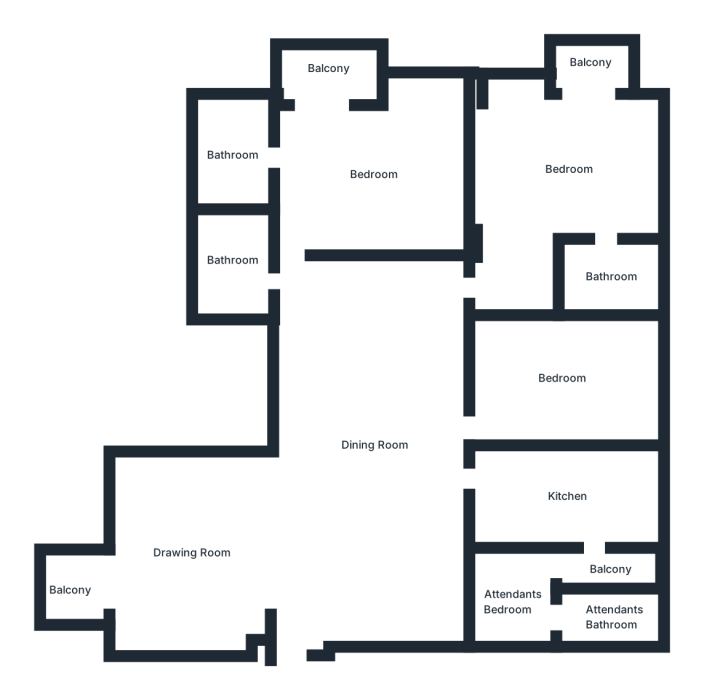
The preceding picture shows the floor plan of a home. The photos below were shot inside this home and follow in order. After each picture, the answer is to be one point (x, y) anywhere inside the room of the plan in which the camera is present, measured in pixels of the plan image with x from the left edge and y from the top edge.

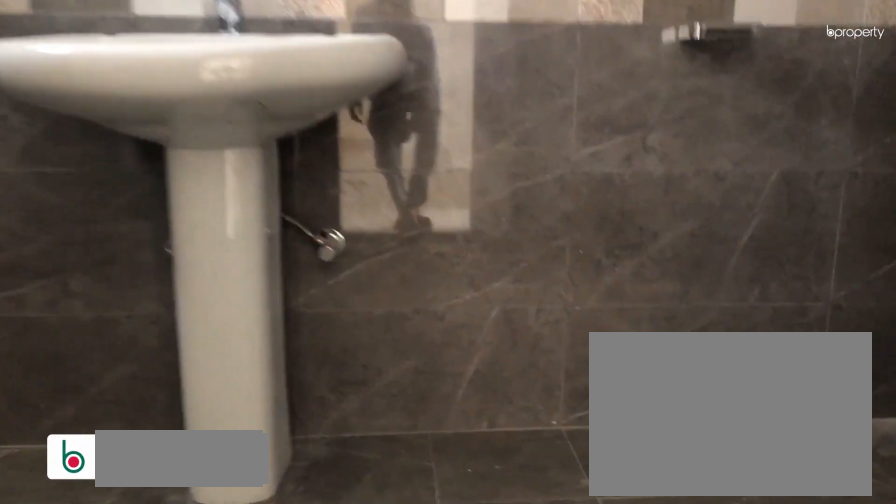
(228, 259)
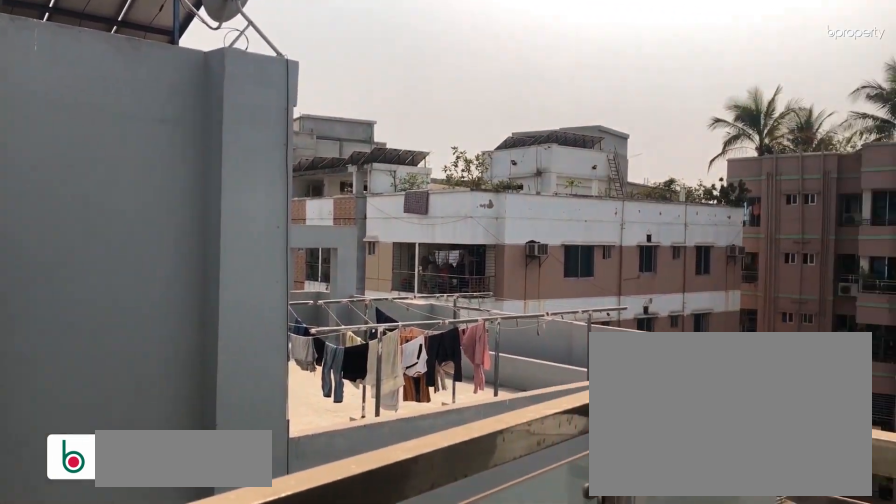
(591, 62)
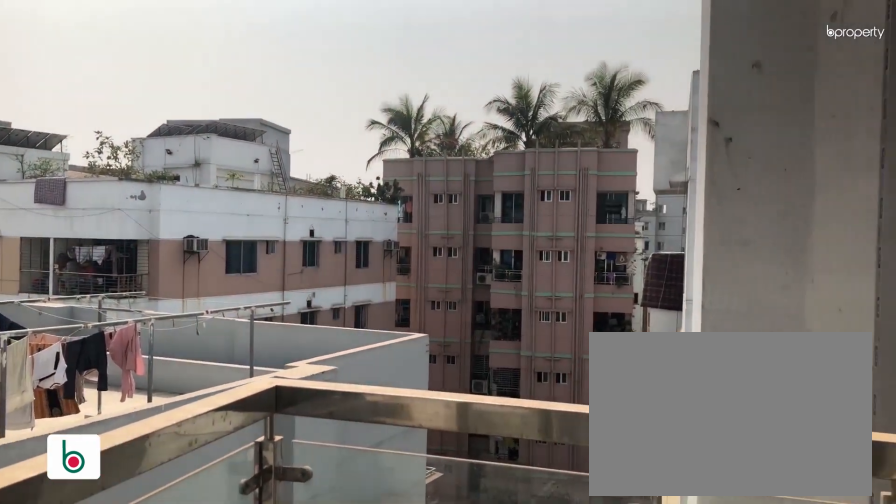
(591, 62)
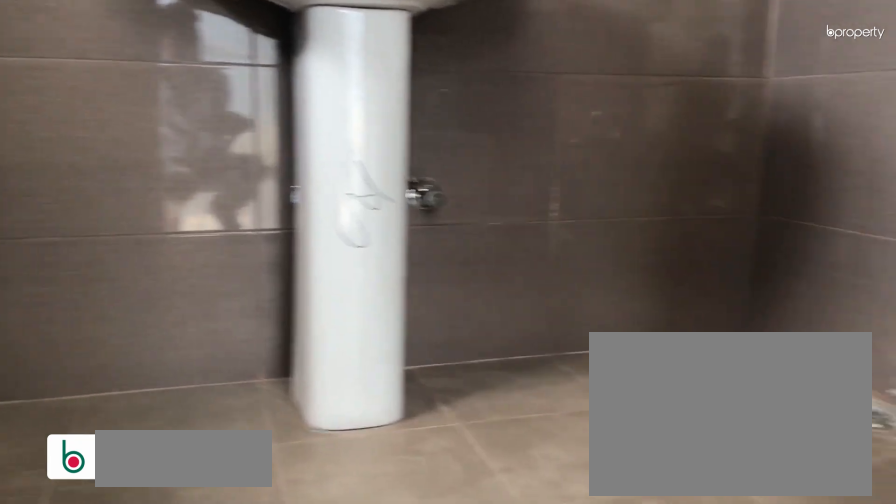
(611, 278)
